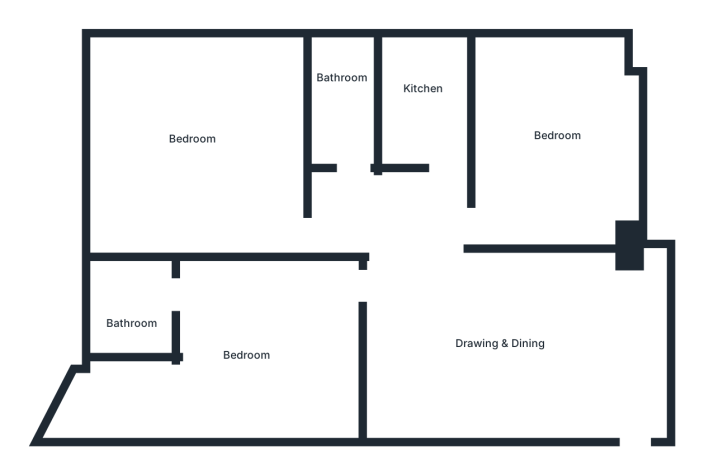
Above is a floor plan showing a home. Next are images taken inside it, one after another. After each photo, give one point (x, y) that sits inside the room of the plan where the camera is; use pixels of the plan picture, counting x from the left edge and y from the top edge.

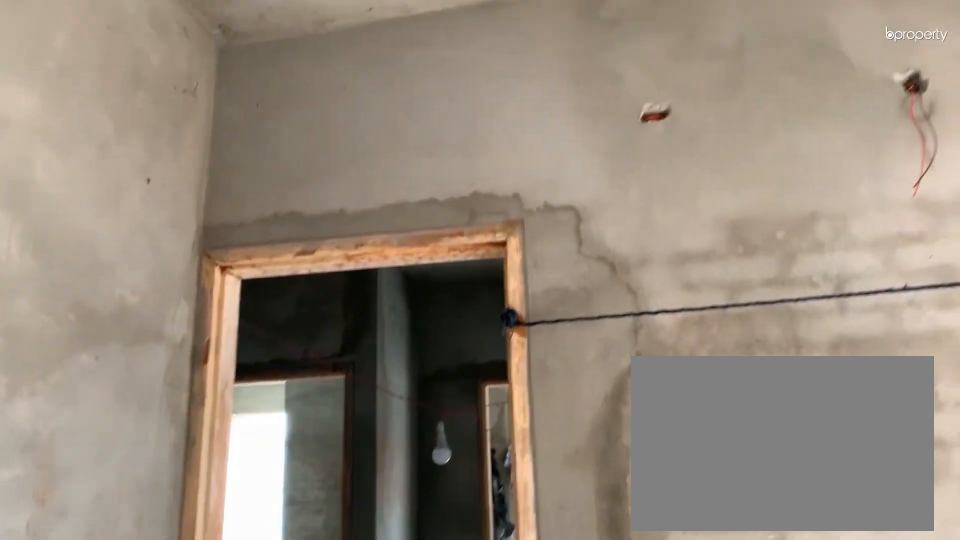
(549, 137)
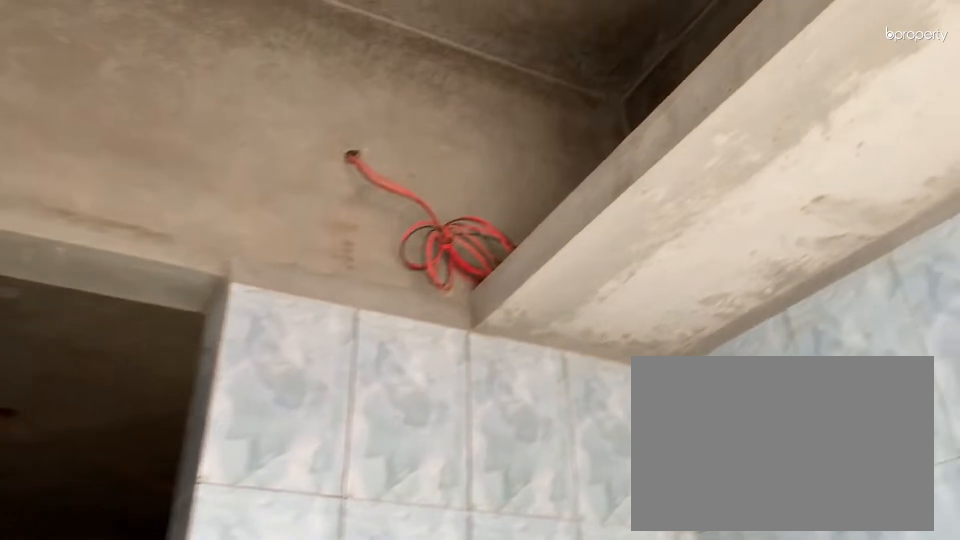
(415, 97)
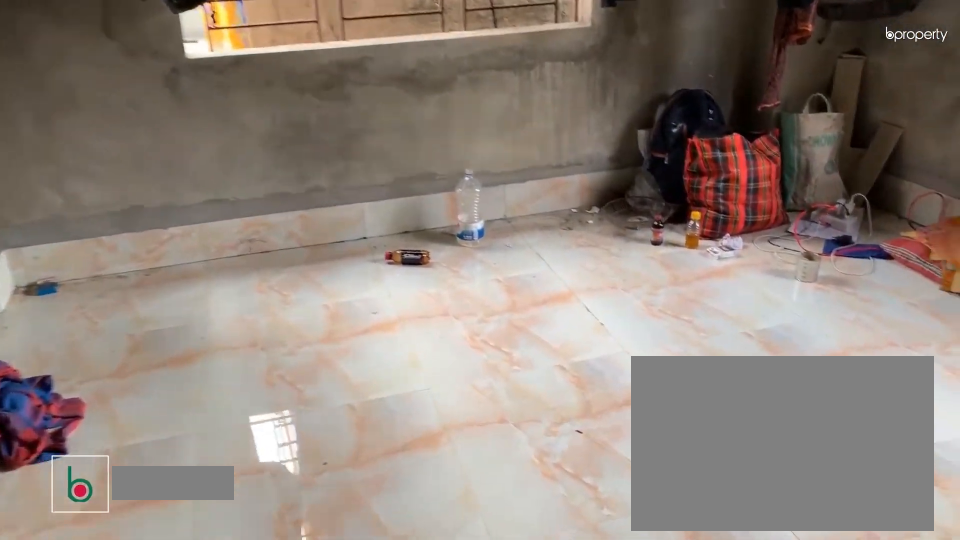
(193, 134)
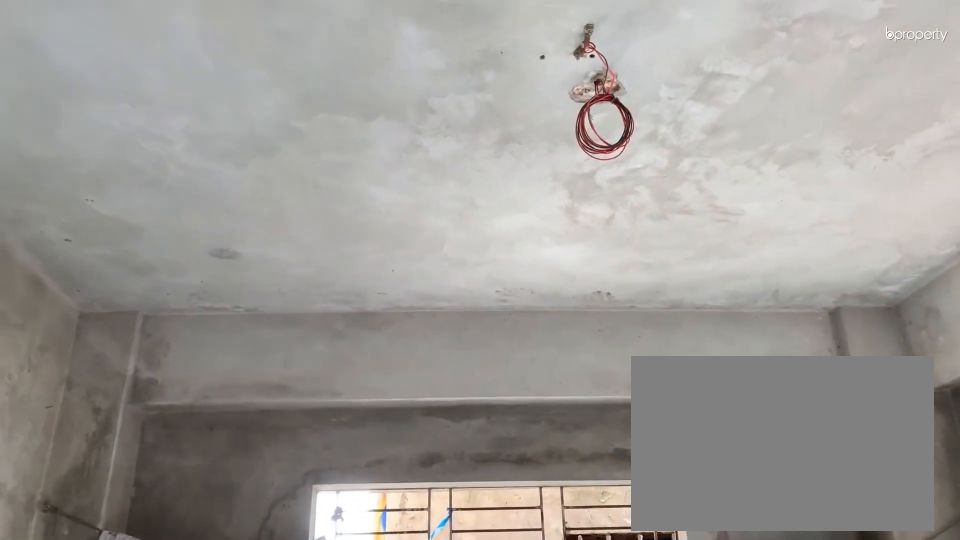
(193, 135)
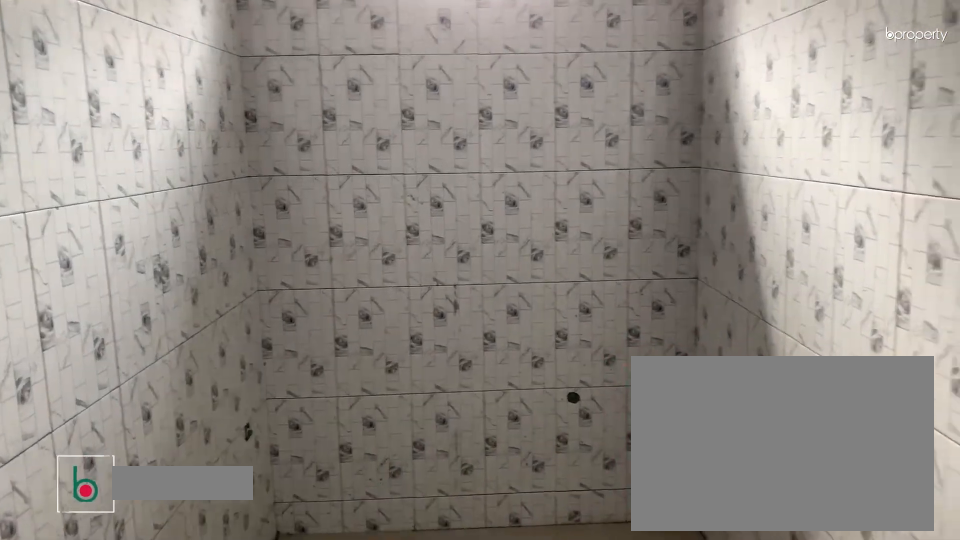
(340, 87)
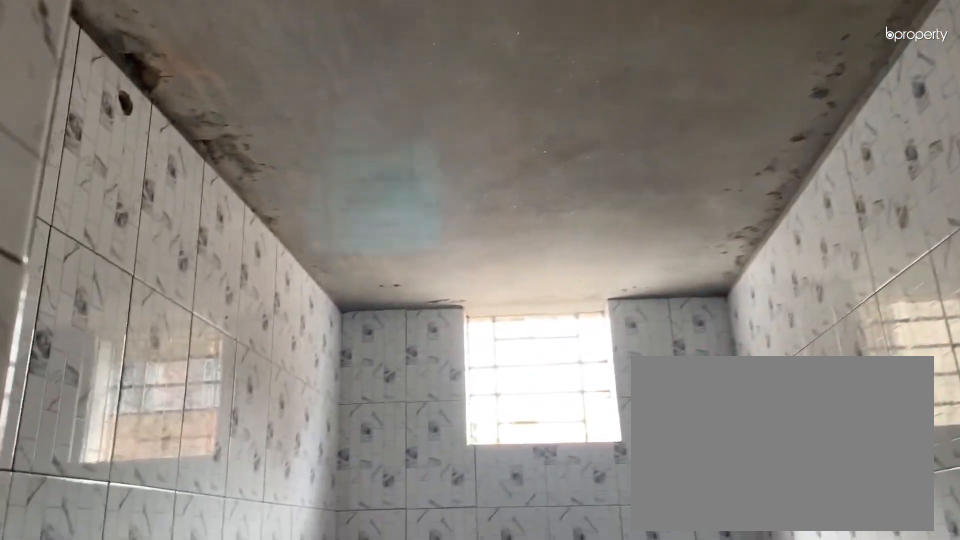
(341, 87)
